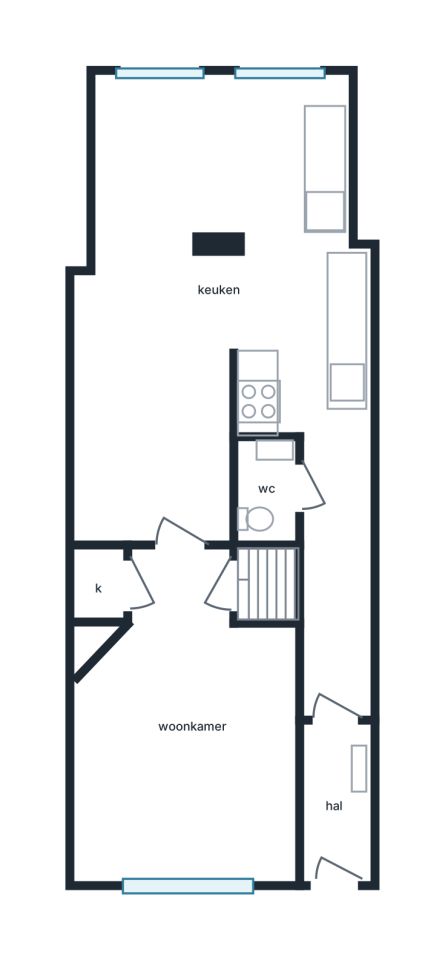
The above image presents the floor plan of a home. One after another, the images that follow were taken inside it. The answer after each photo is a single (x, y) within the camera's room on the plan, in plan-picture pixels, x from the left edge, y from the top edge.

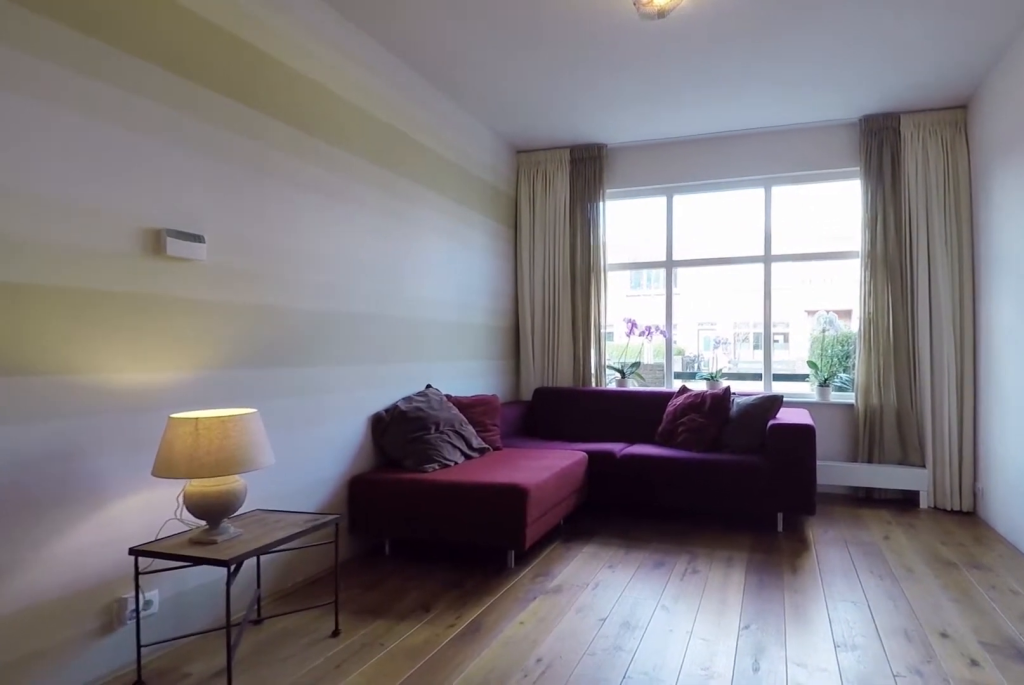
(184, 732)
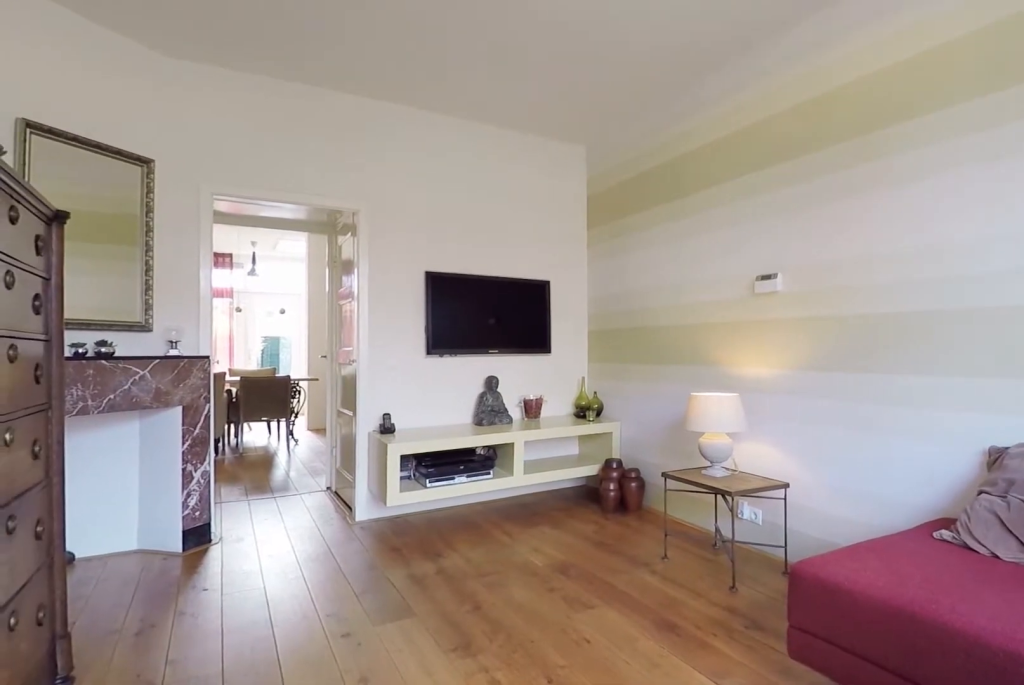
(184, 732)
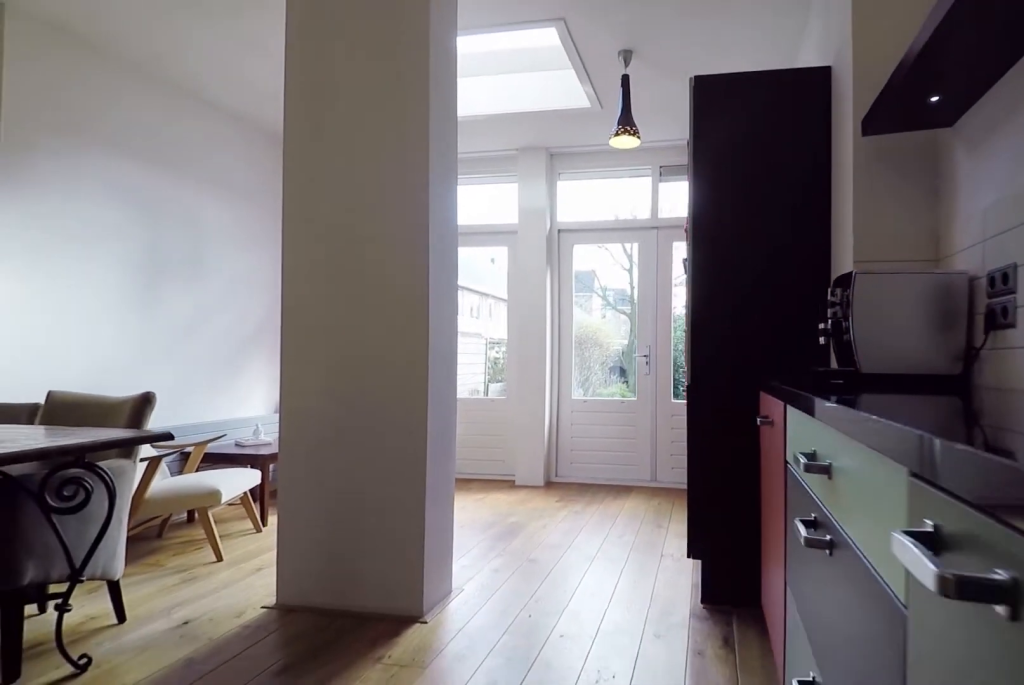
(195, 316)
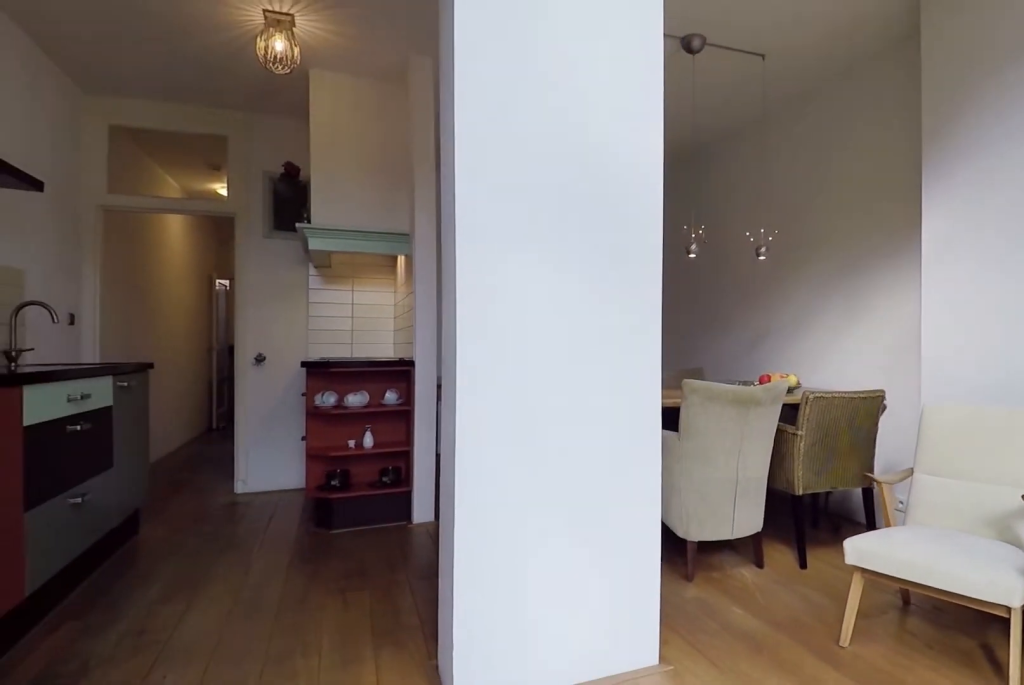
(262, 91)
